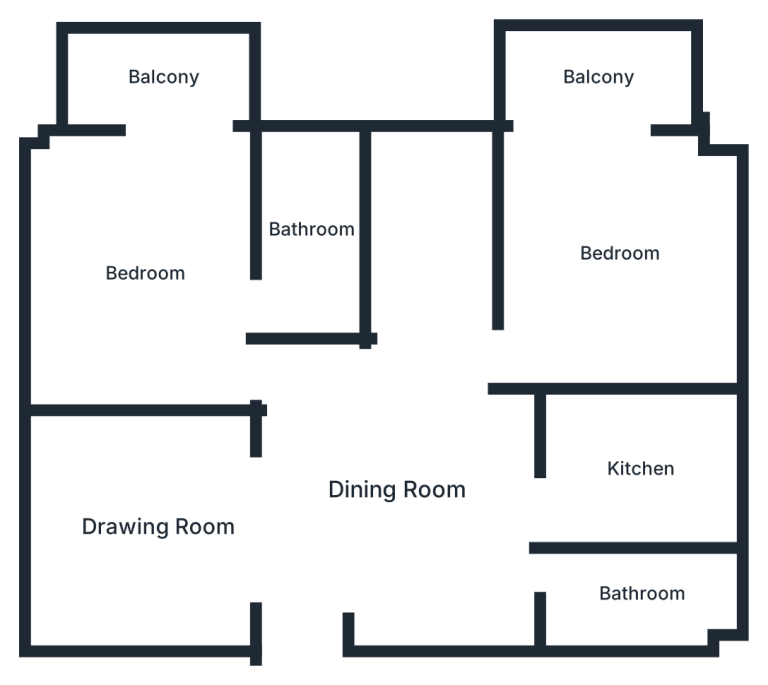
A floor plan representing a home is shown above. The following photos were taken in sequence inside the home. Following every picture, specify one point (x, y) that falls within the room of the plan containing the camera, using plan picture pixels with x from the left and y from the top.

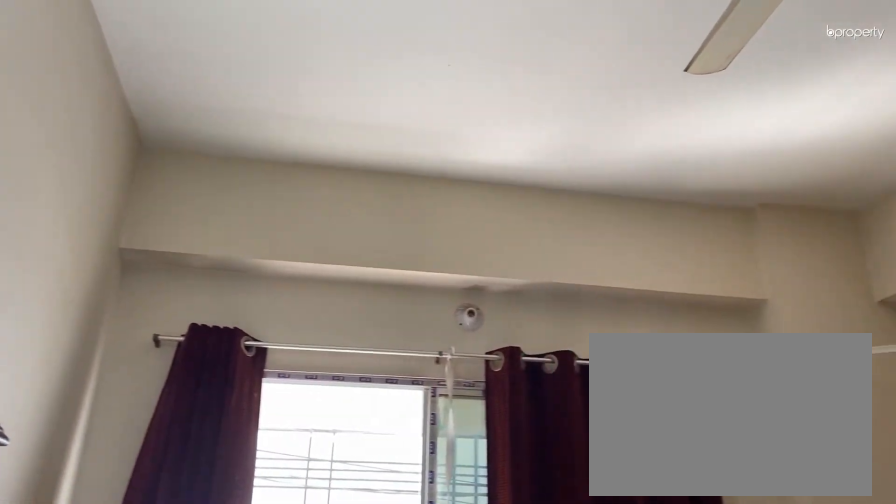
(618, 254)
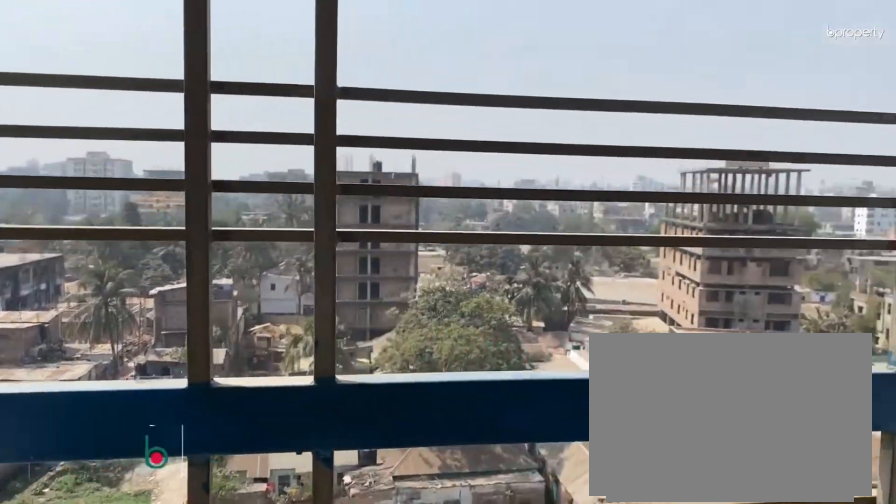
(601, 79)
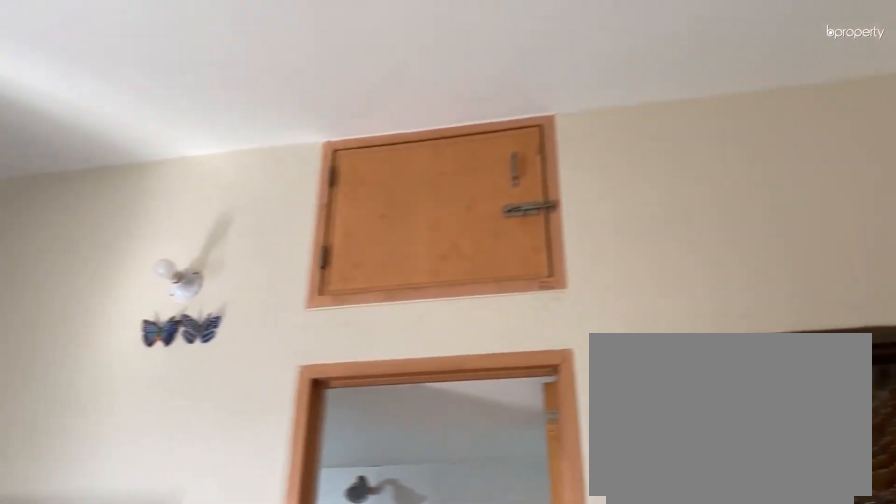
(145, 273)
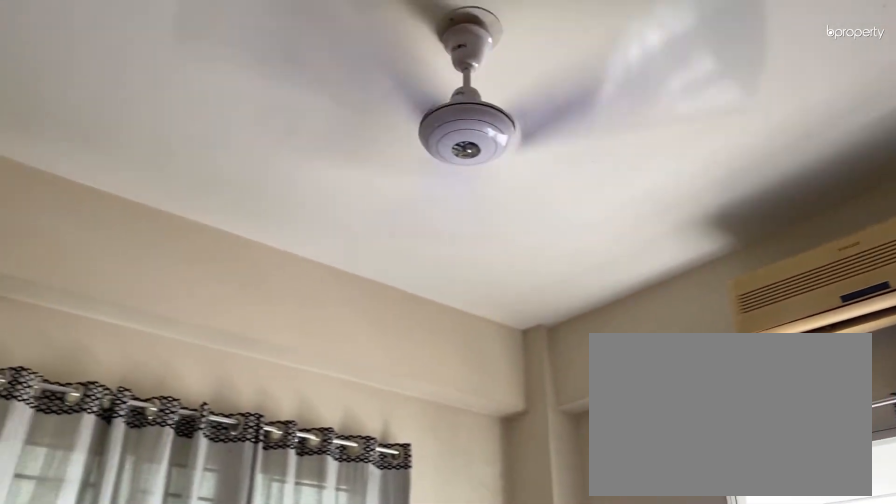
(145, 273)
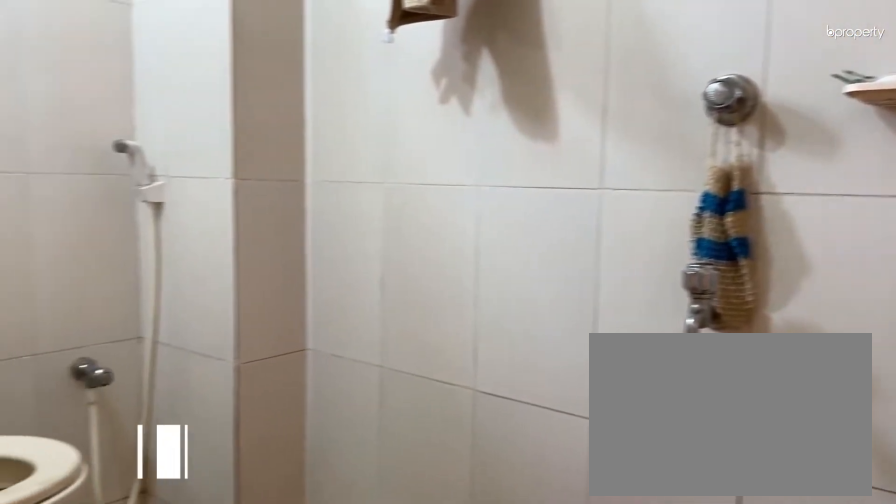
(310, 228)
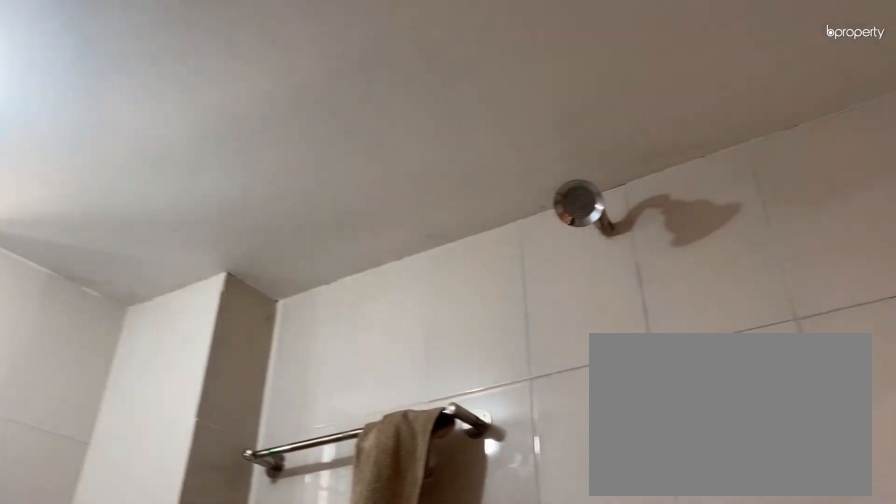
(310, 228)
